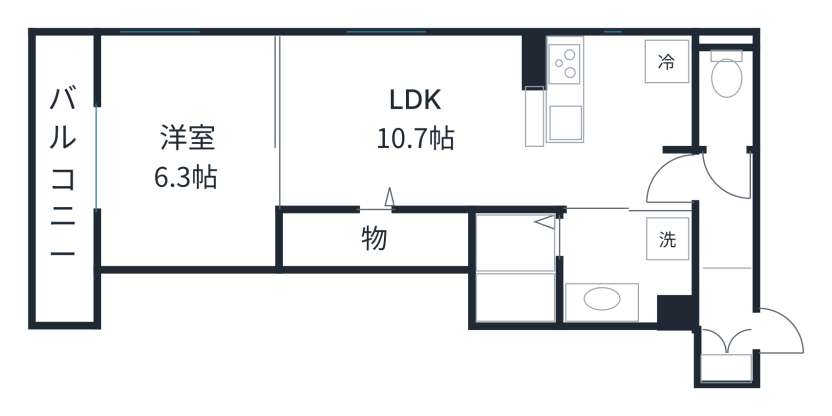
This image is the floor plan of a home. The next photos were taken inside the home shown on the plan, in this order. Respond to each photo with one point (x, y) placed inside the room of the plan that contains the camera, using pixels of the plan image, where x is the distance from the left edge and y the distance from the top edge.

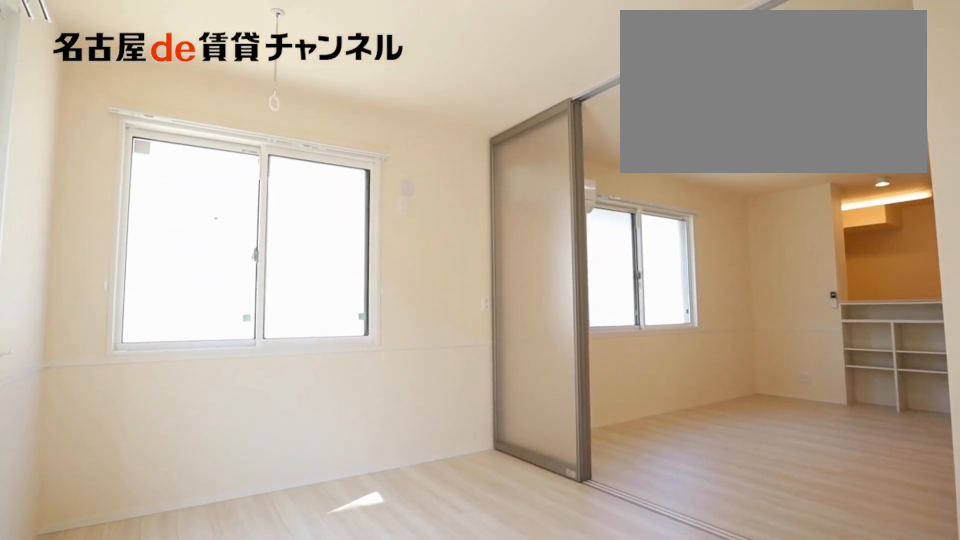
(190, 152)
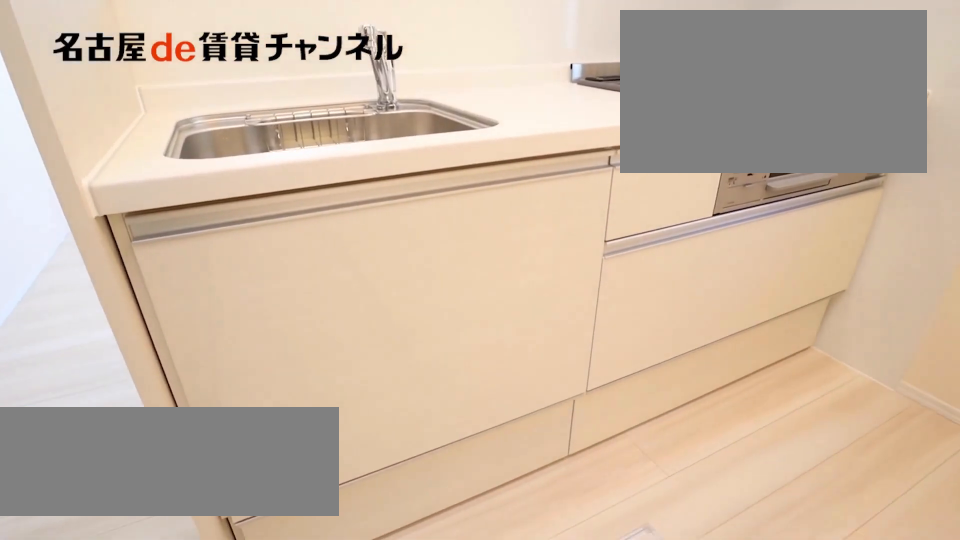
(608, 90)
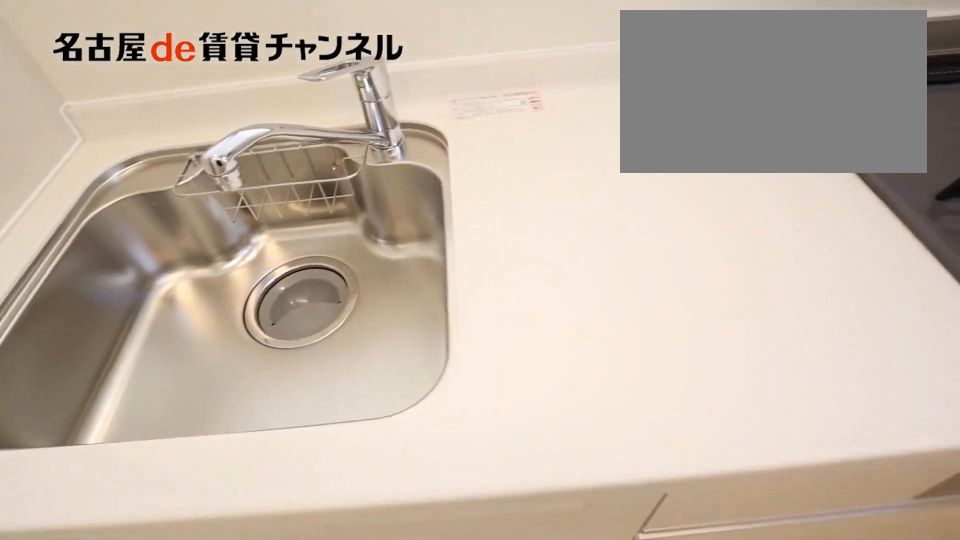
(609, 90)
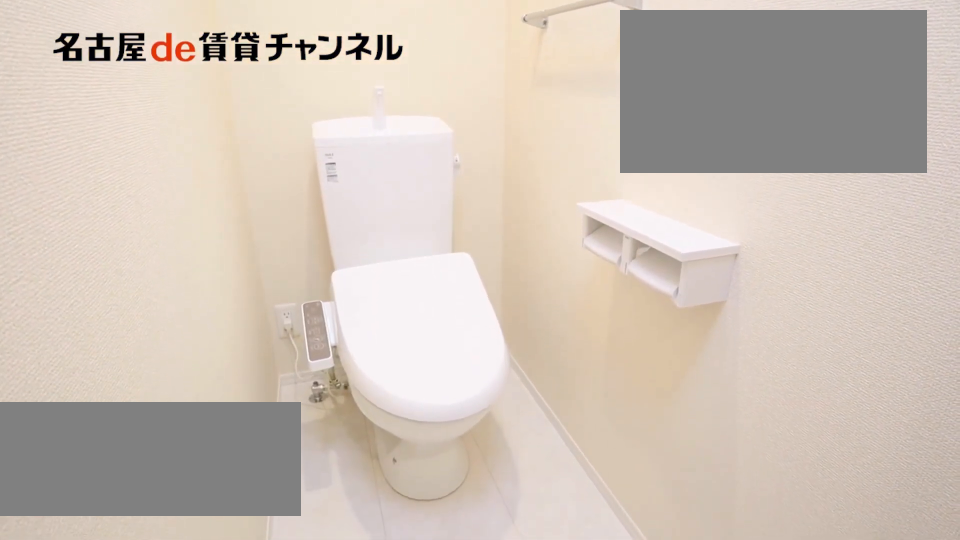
(725, 97)
